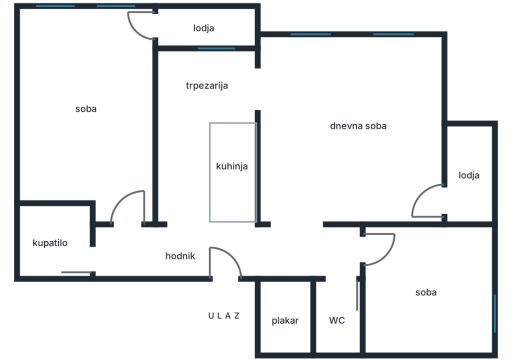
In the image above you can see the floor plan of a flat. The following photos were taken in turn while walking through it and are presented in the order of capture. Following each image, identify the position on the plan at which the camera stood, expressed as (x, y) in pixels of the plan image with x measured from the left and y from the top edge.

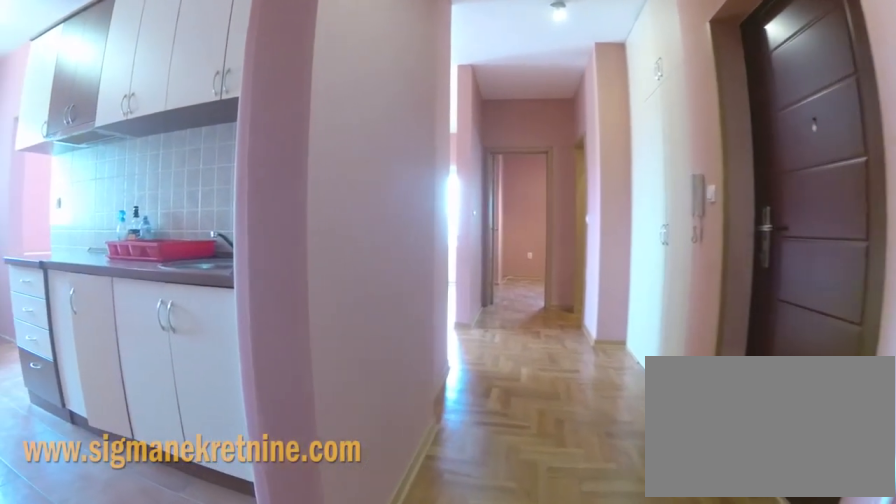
(175, 257)
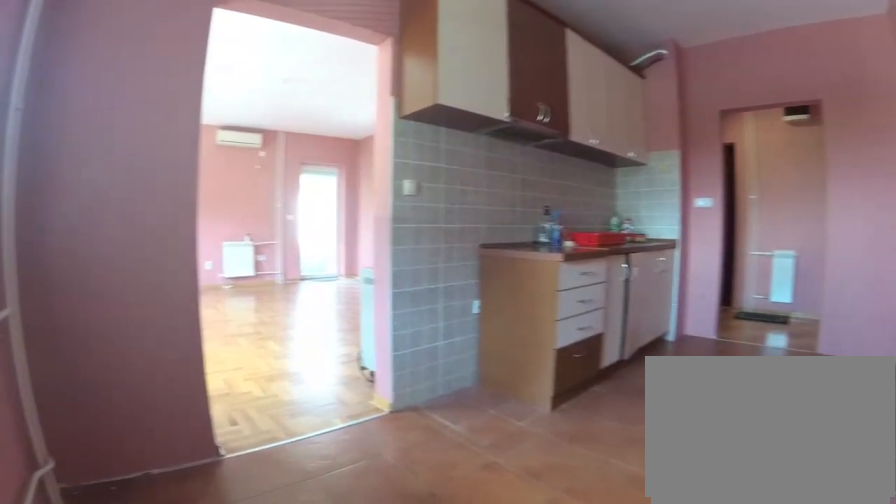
(171, 81)
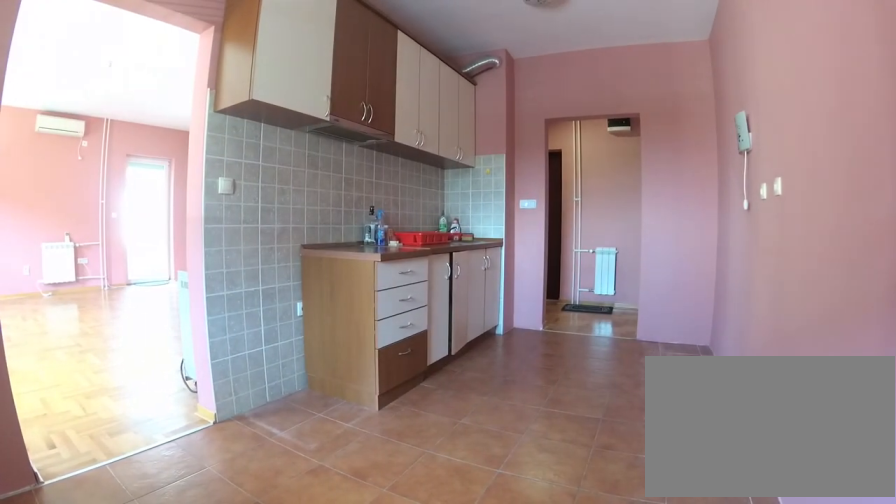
(174, 68)
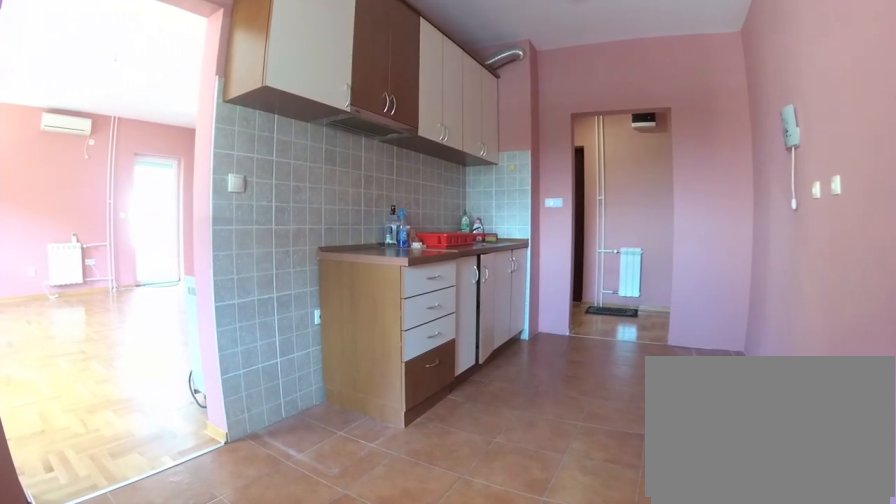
(176, 77)
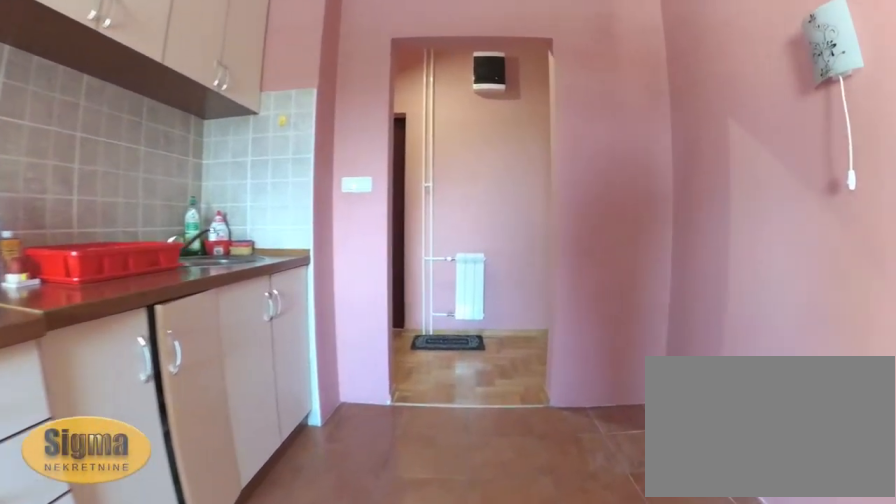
(182, 140)
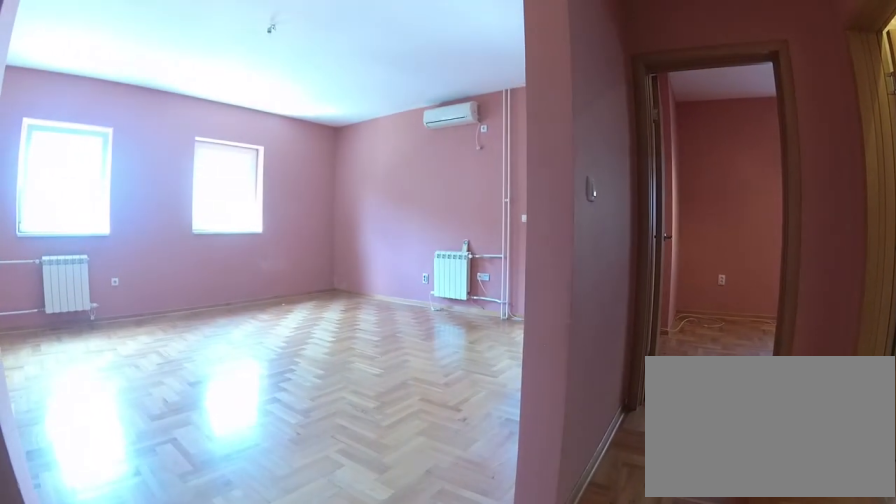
(264, 249)
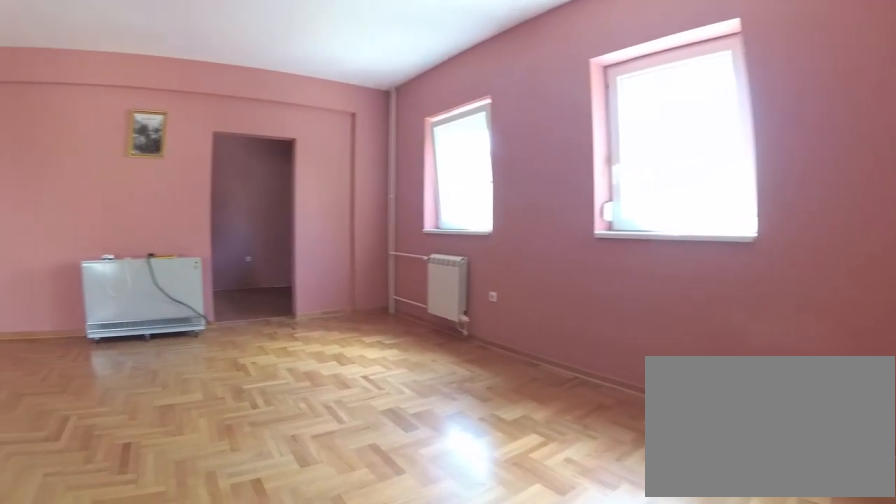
(430, 141)
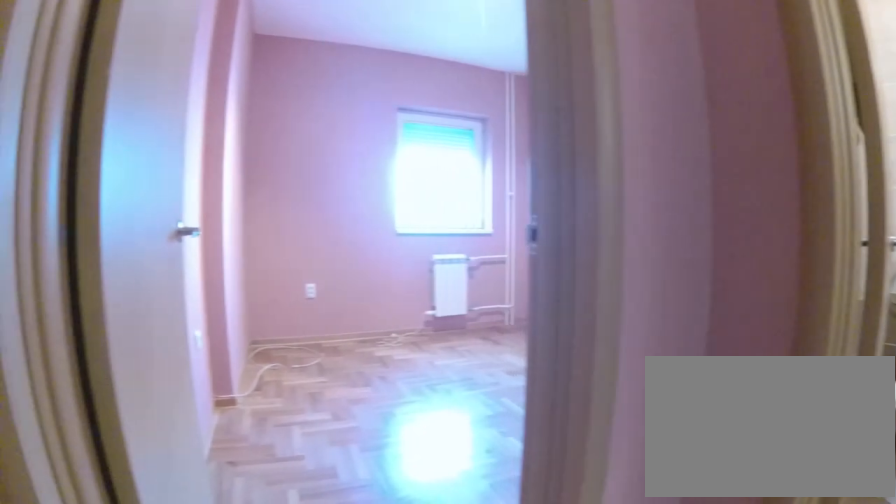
(305, 258)
